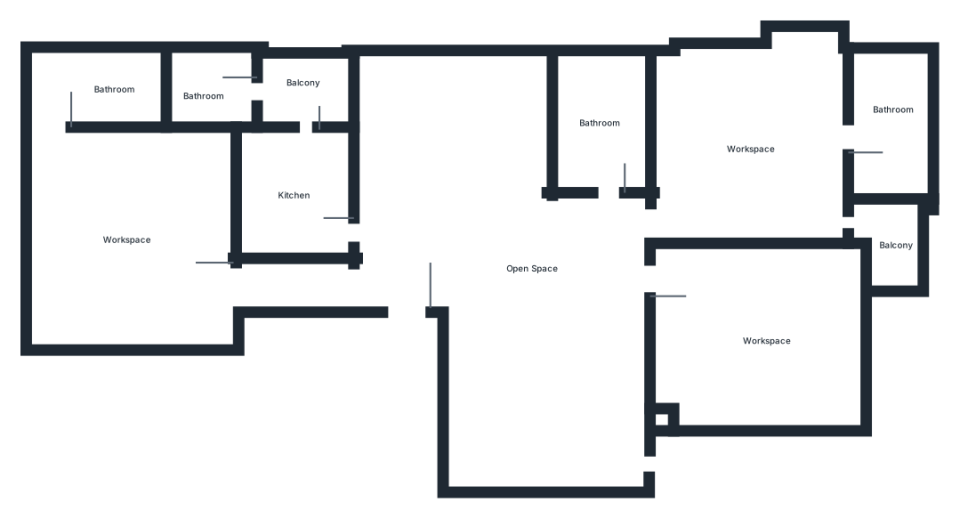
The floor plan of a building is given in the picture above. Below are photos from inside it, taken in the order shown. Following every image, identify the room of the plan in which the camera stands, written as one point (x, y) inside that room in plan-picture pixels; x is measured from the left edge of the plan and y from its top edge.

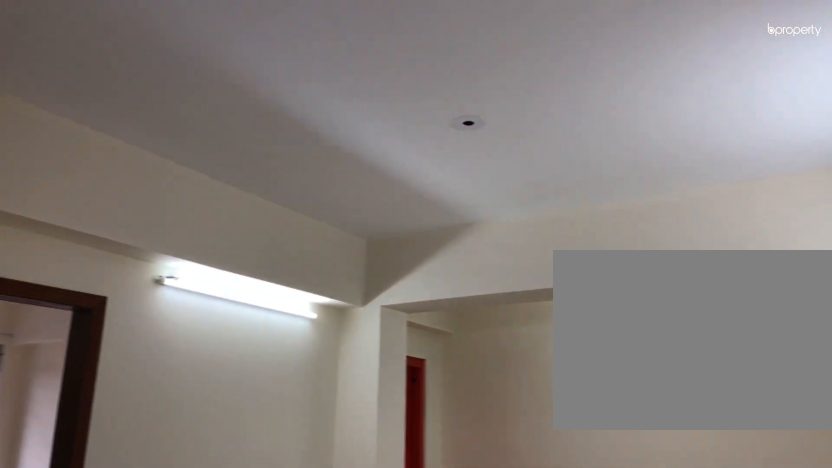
(570, 341)
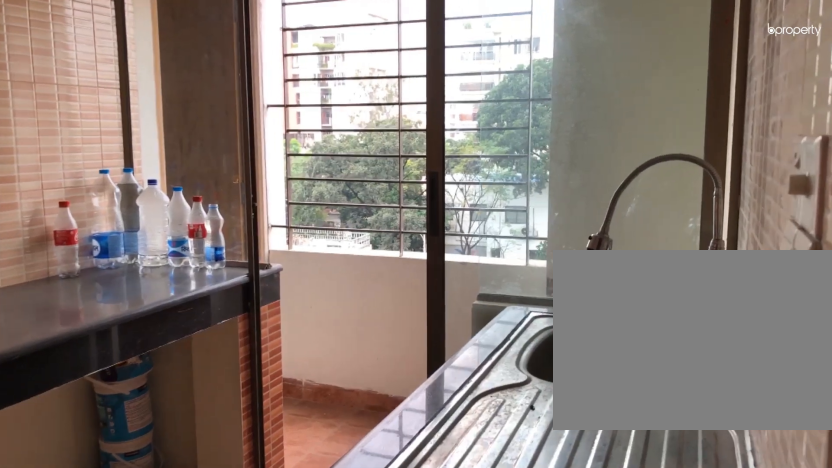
(304, 196)
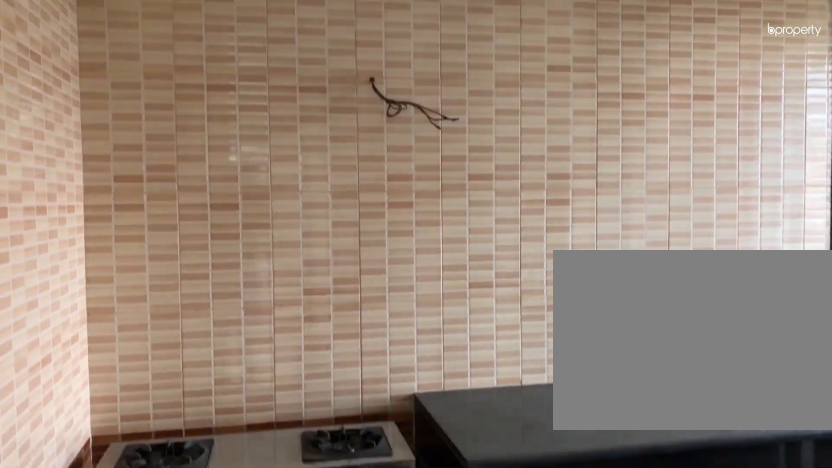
(304, 196)
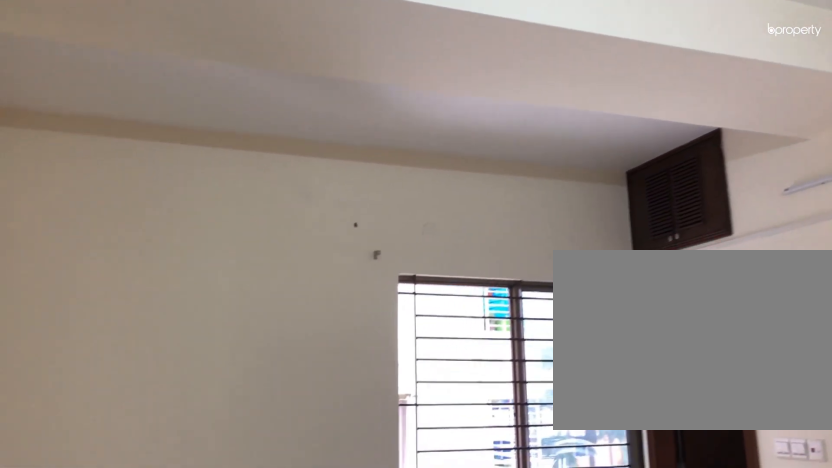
(131, 237)
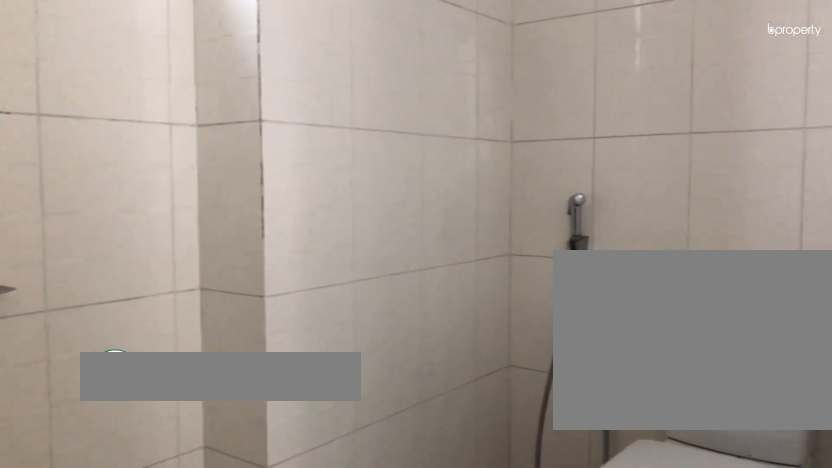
(99, 86)
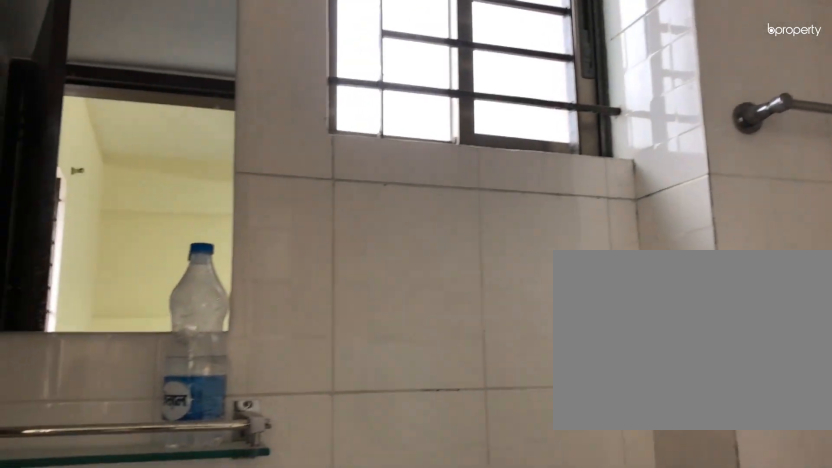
(99, 86)
